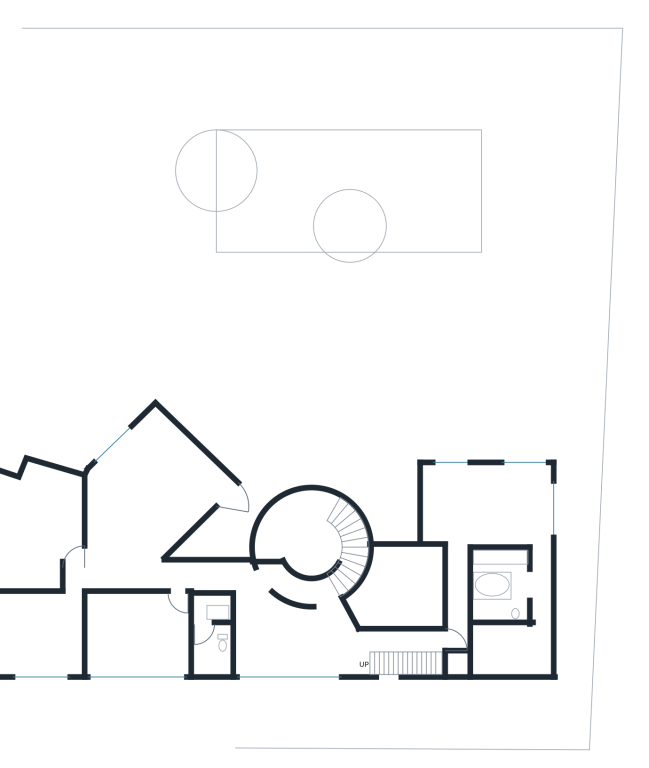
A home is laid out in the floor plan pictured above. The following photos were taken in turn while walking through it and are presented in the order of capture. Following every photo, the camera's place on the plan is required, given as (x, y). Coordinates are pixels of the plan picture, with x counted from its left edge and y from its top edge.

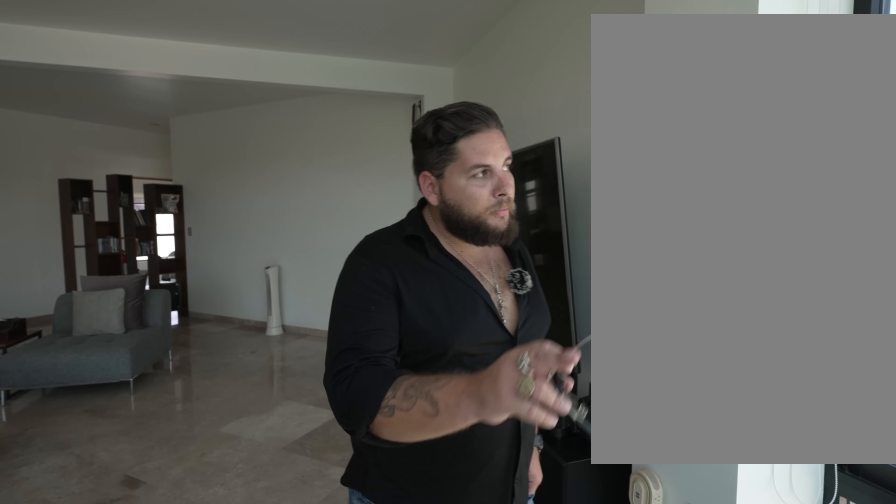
(156, 436)
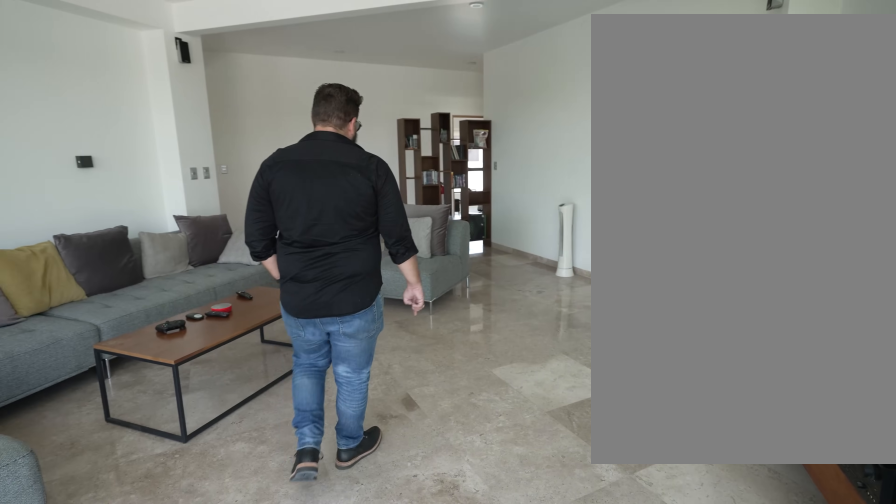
(156, 436)
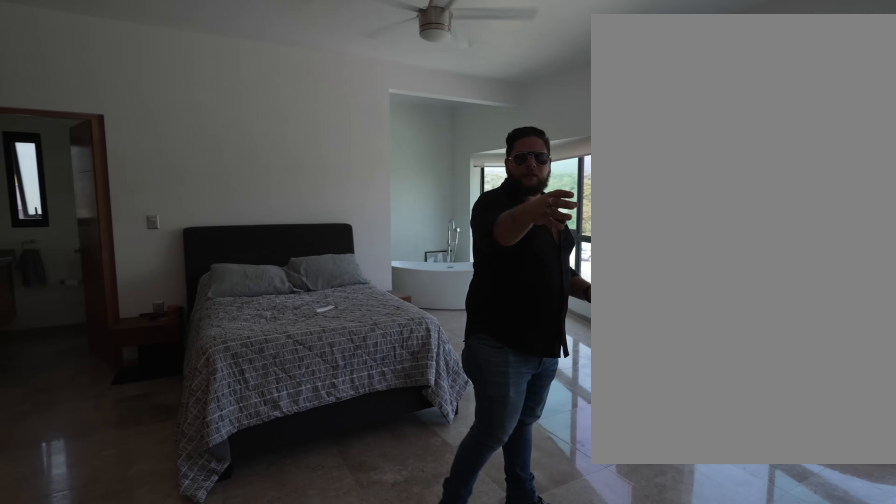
(65, 546)
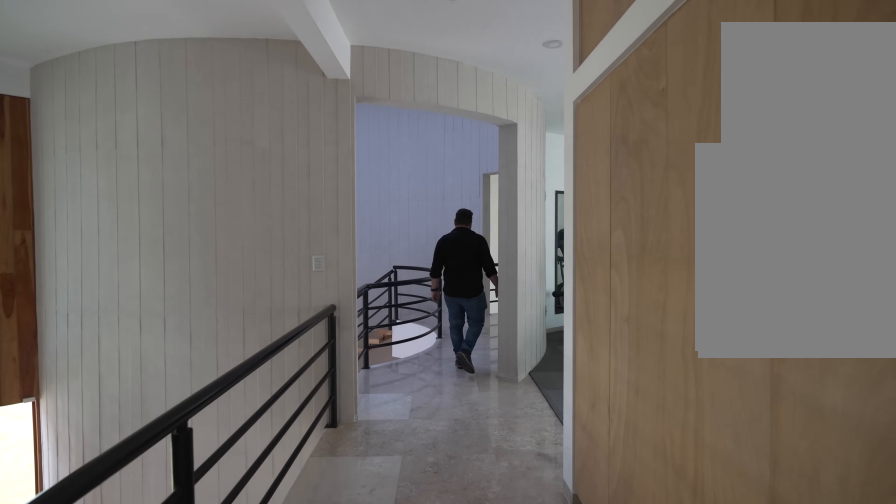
(251, 581)
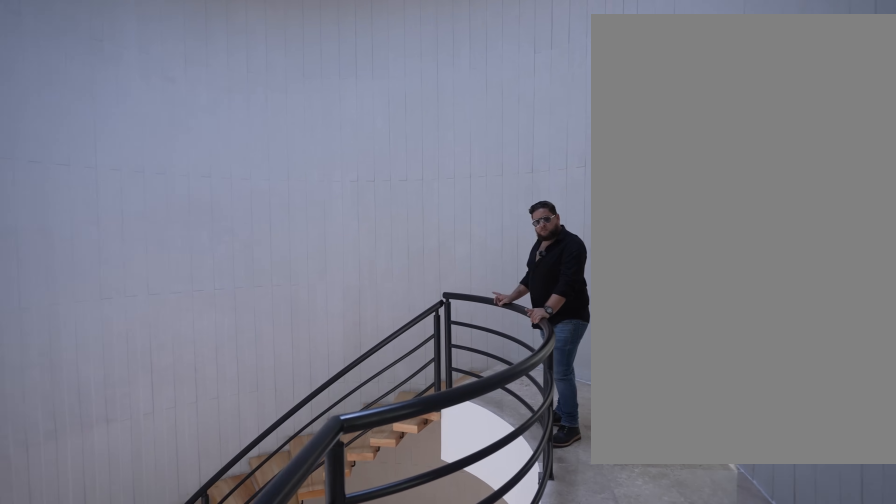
(272, 579)
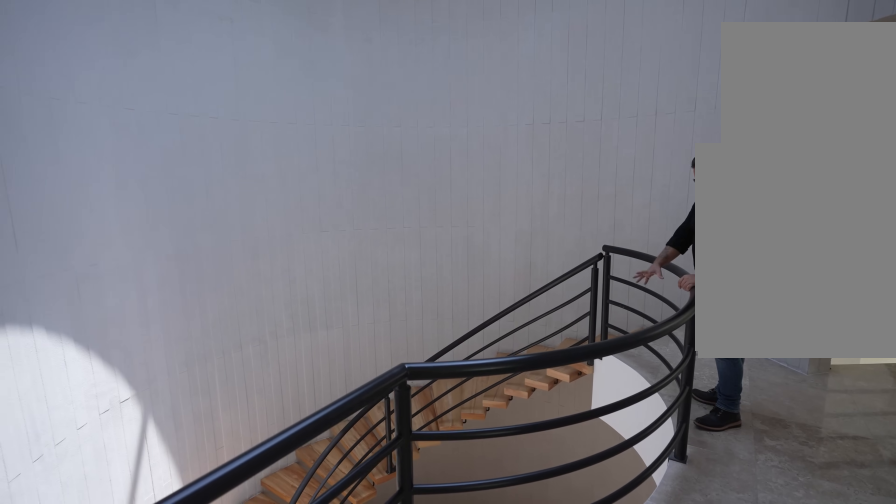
(272, 579)
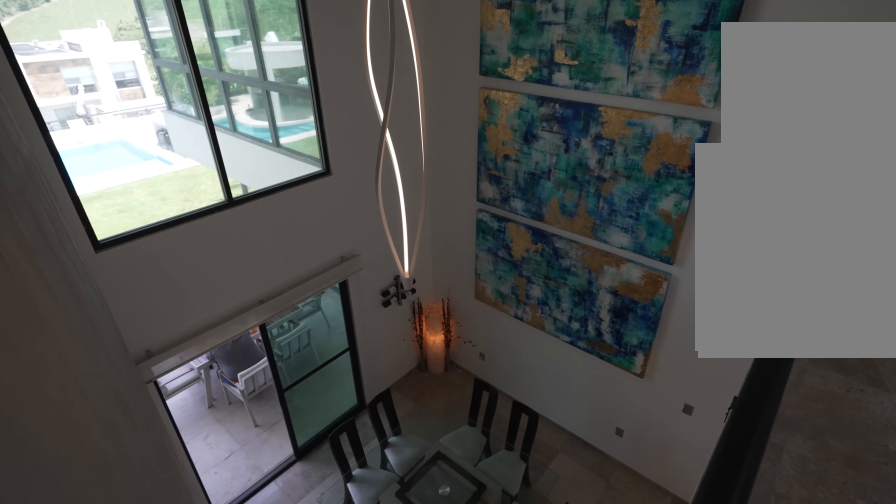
(346, 621)
